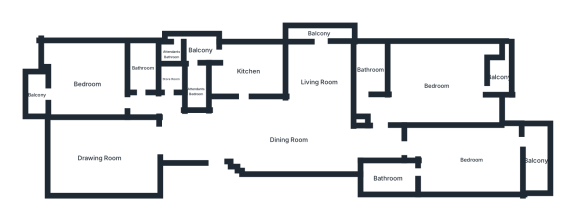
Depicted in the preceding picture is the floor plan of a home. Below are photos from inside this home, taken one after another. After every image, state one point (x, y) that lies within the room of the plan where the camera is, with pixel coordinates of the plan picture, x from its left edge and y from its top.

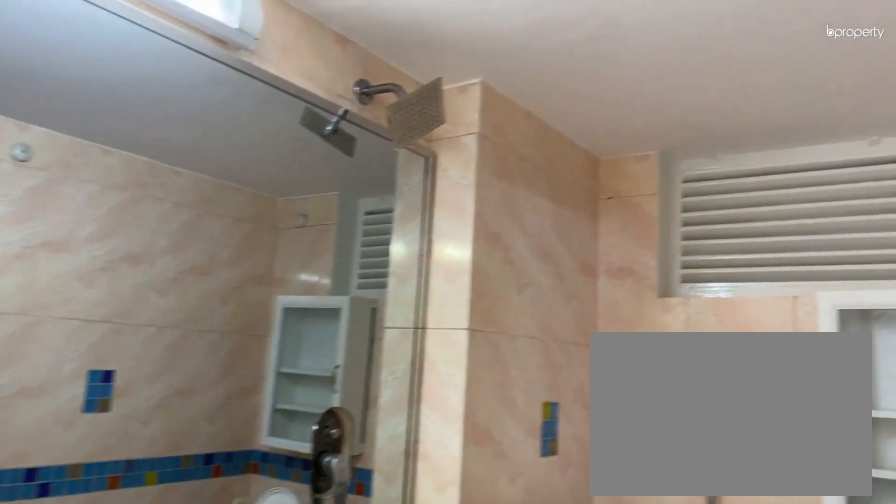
(388, 179)
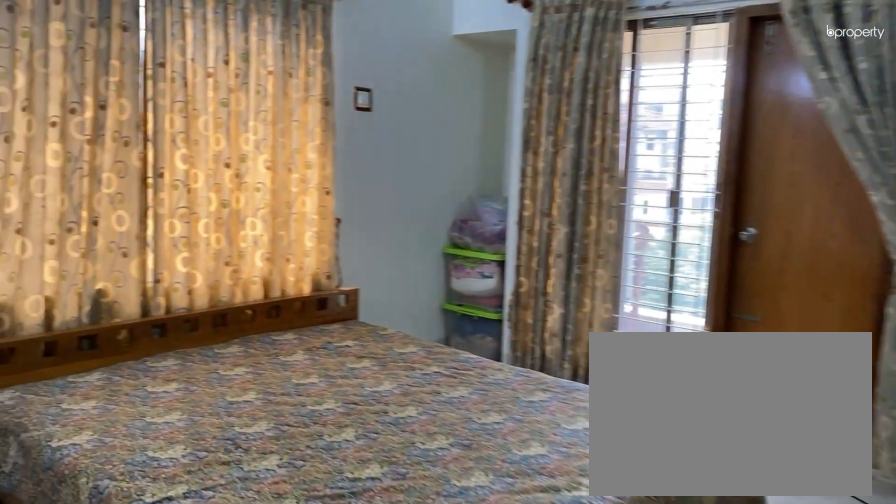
(436, 86)
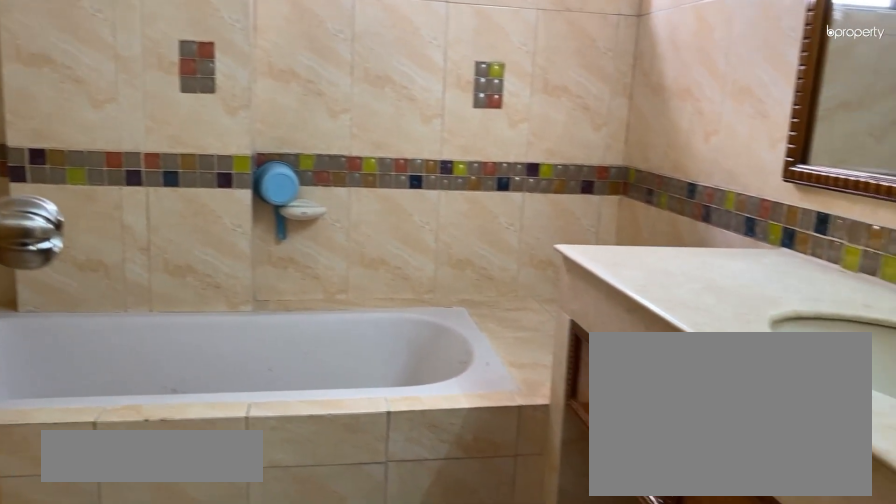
(370, 69)
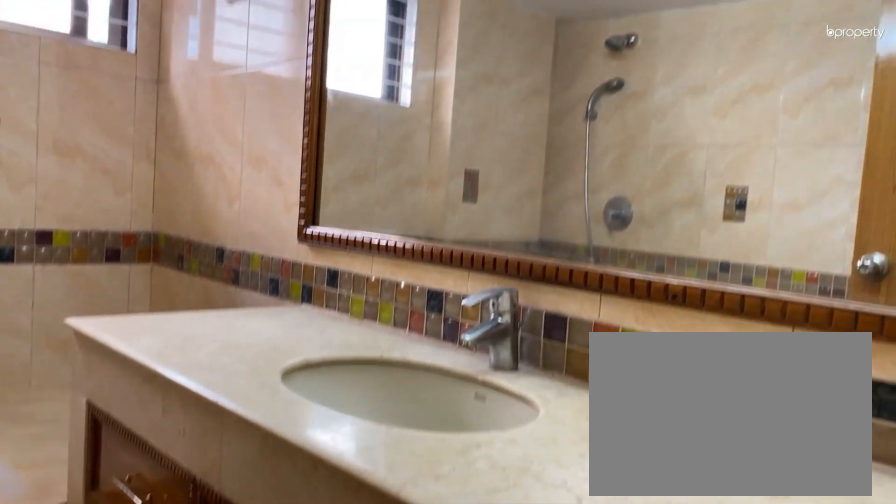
(370, 69)
